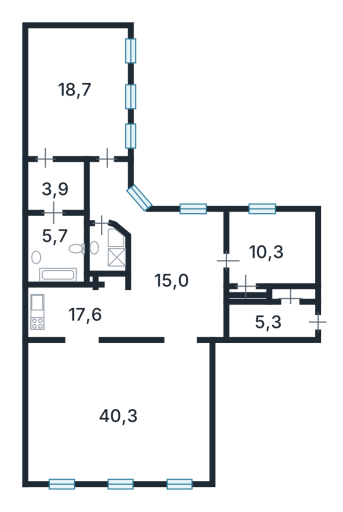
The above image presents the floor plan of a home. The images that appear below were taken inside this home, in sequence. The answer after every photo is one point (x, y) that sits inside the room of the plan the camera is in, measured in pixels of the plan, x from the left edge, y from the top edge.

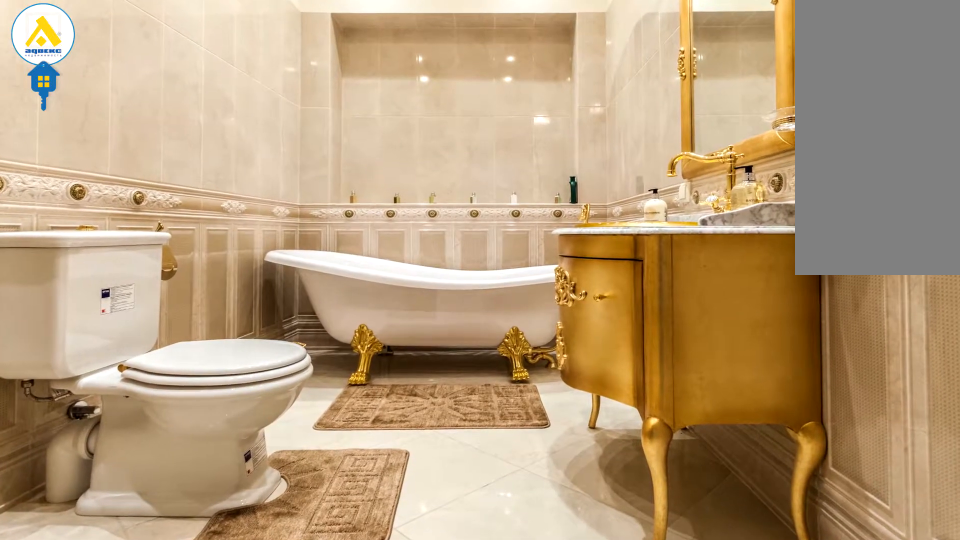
(54, 243)
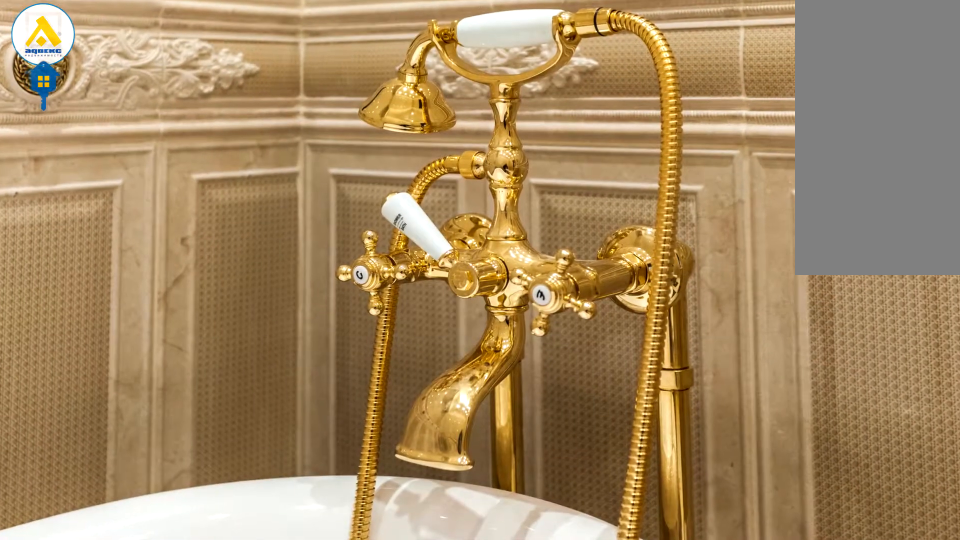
(54, 243)
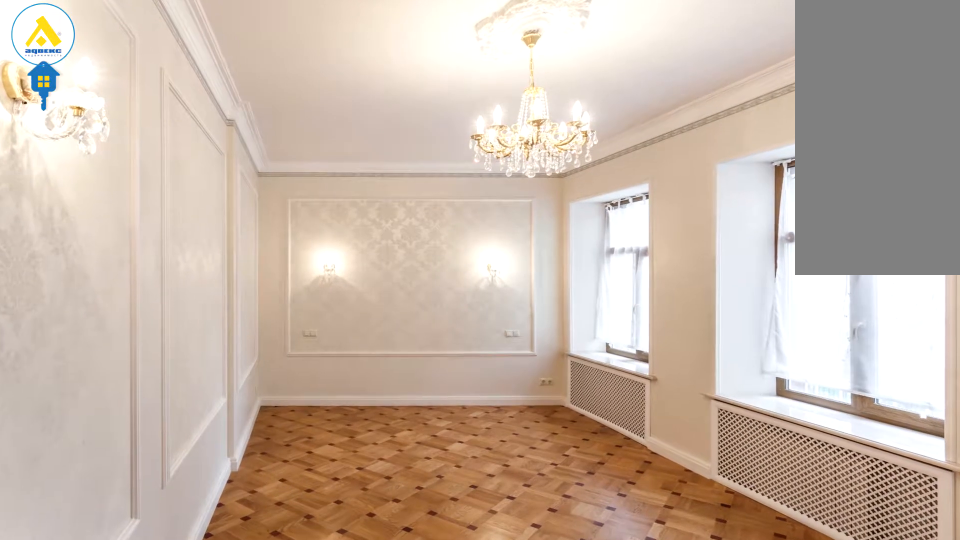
(74, 121)
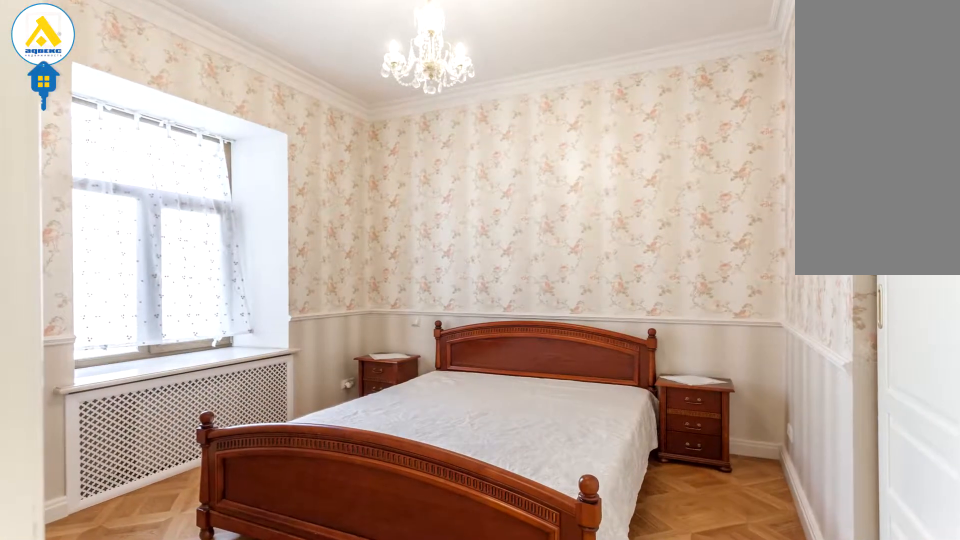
(265, 254)
